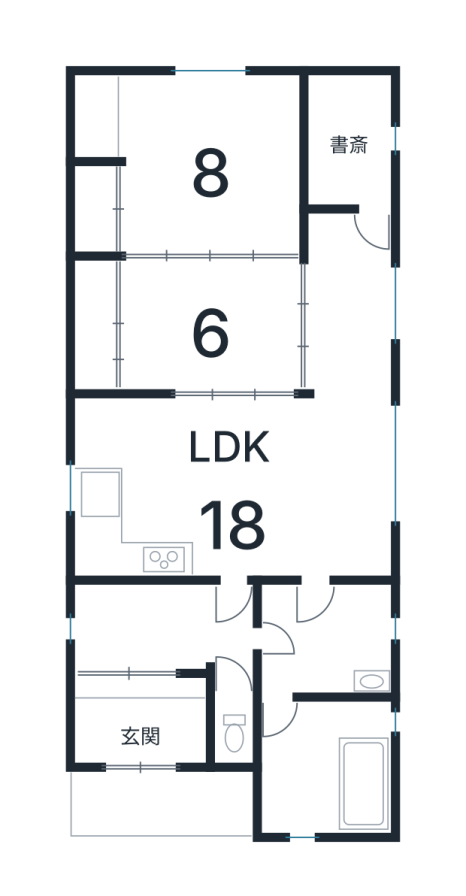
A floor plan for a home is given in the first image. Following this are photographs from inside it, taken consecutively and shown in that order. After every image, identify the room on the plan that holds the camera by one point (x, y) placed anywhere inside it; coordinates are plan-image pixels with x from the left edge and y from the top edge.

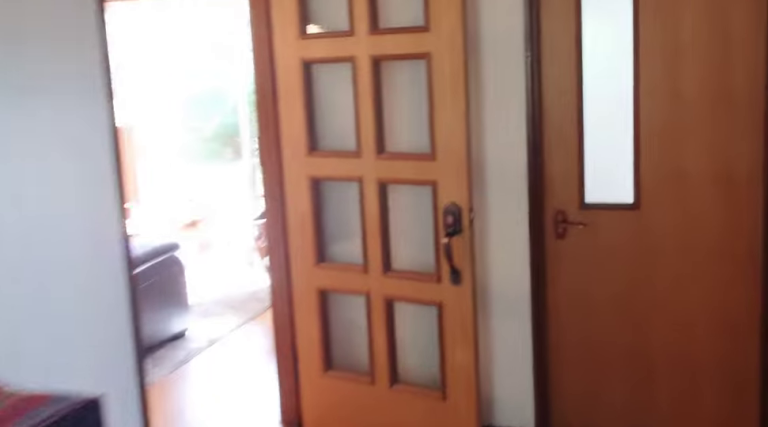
(127, 640)
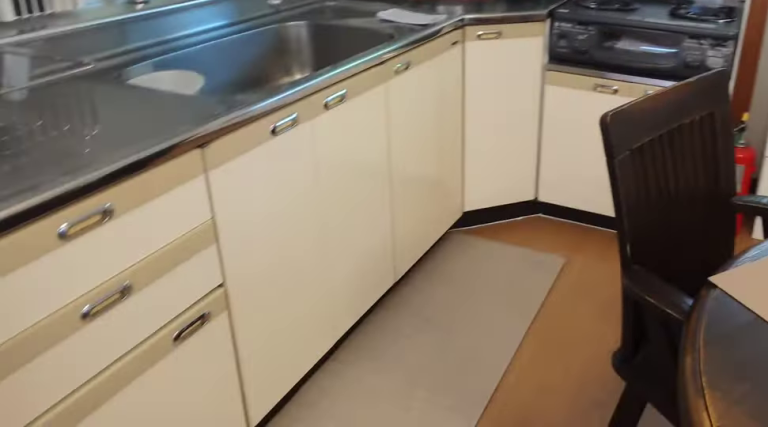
(137, 501)
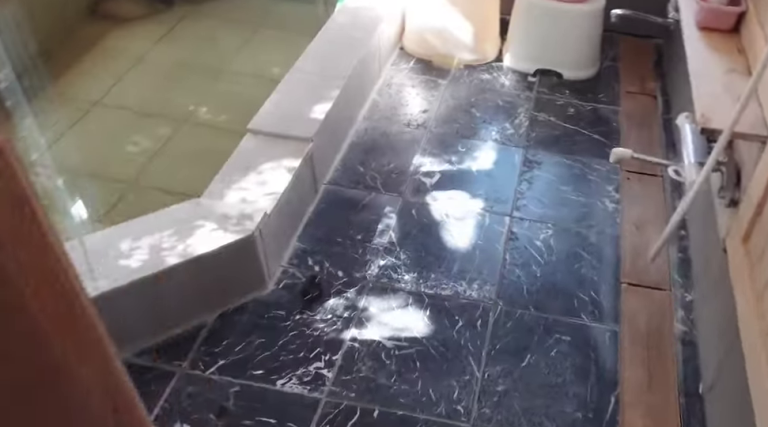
(332, 759)
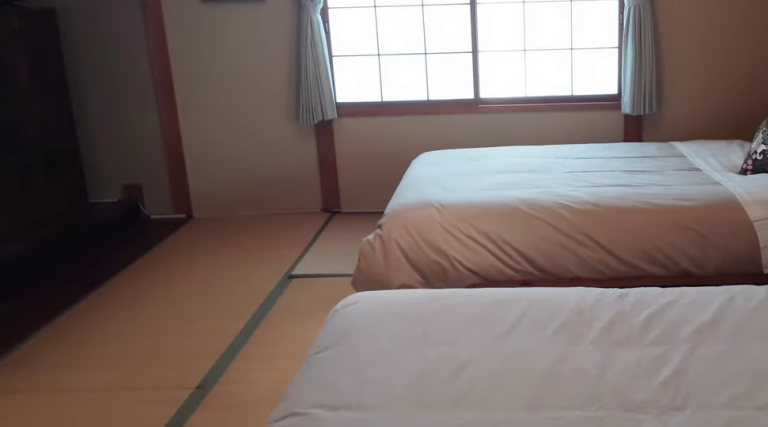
(213, 168)
